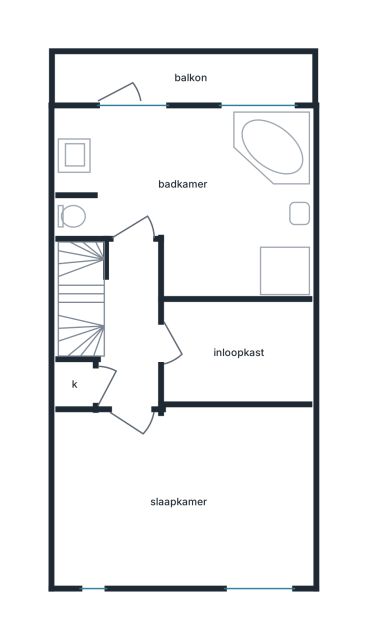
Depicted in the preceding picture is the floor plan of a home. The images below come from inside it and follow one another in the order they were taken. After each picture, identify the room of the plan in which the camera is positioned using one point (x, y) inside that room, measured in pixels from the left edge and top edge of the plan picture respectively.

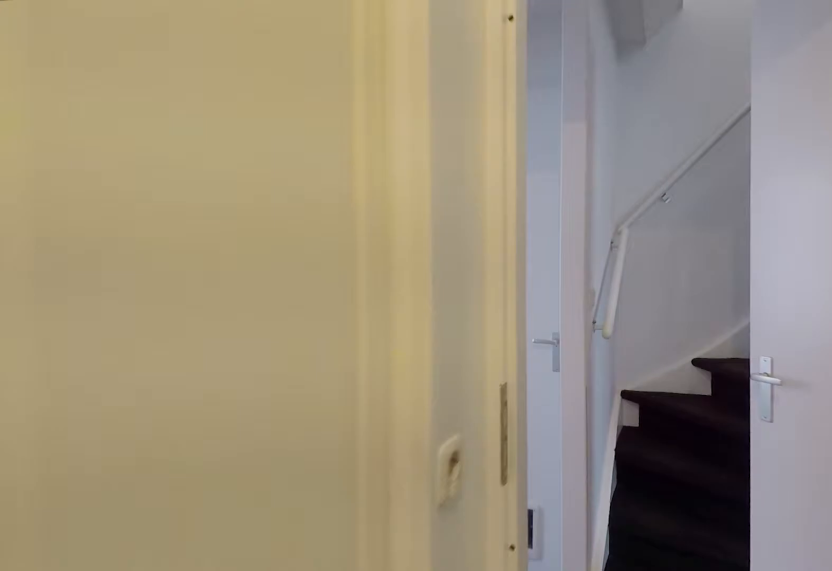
(236, 352)
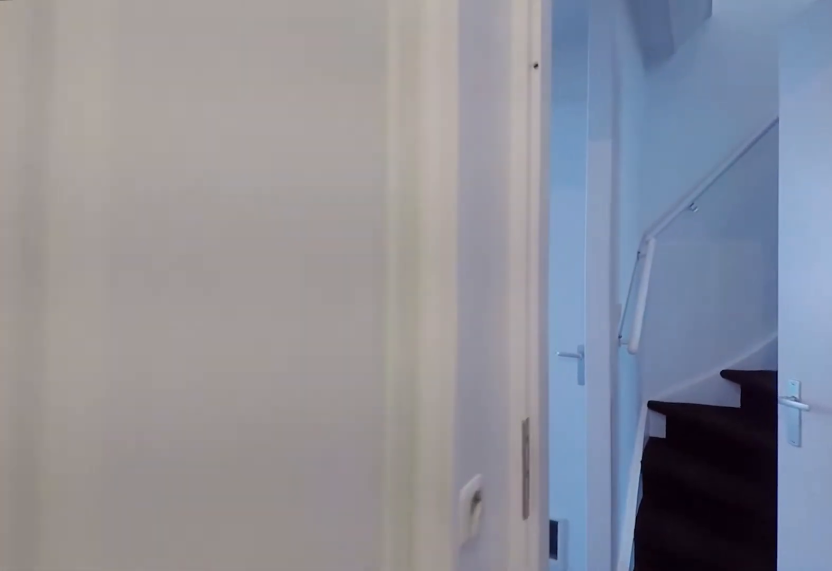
(236, 352)
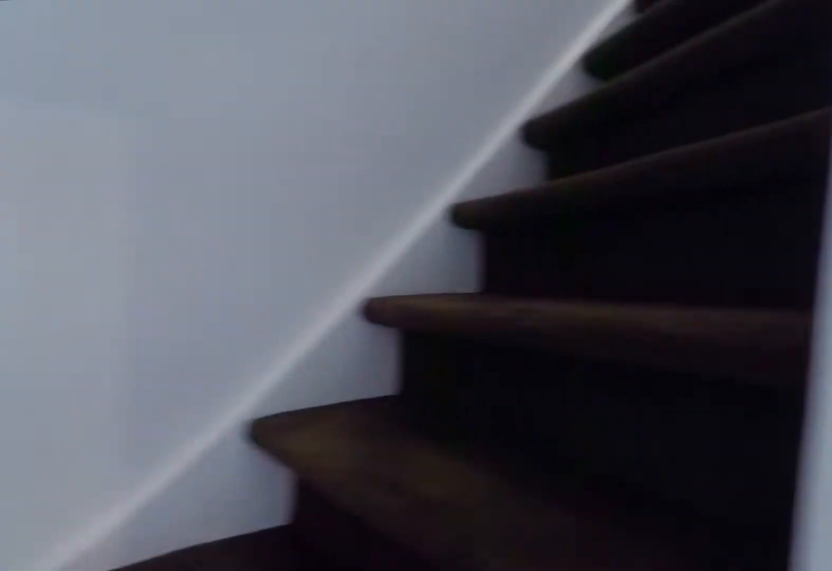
(131, 328)
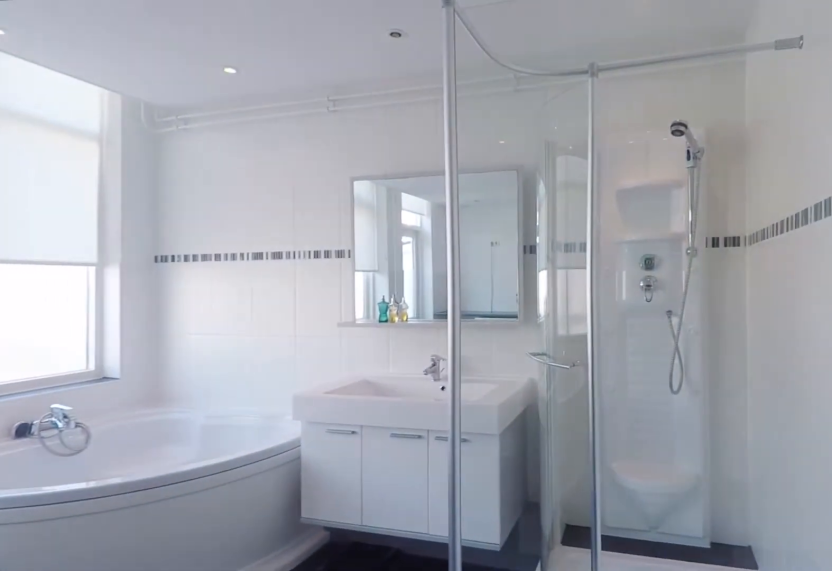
(195, 194)
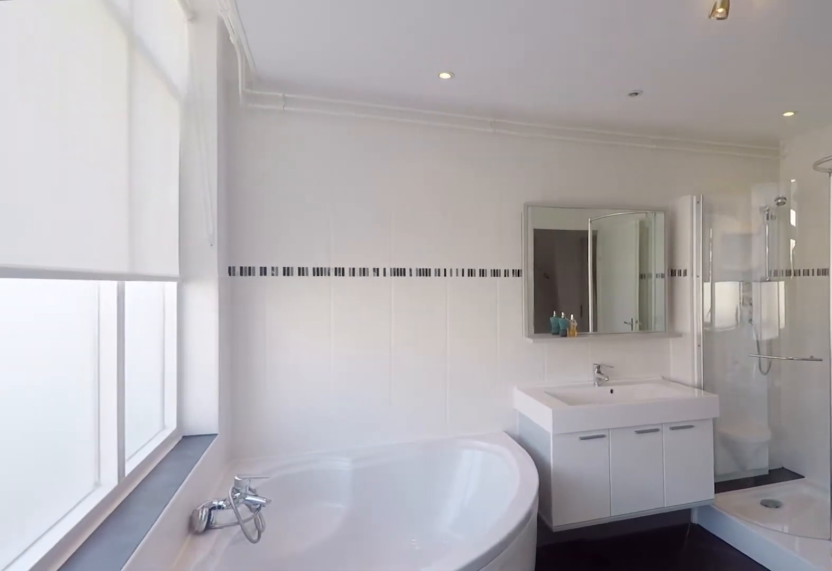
(195, 194)
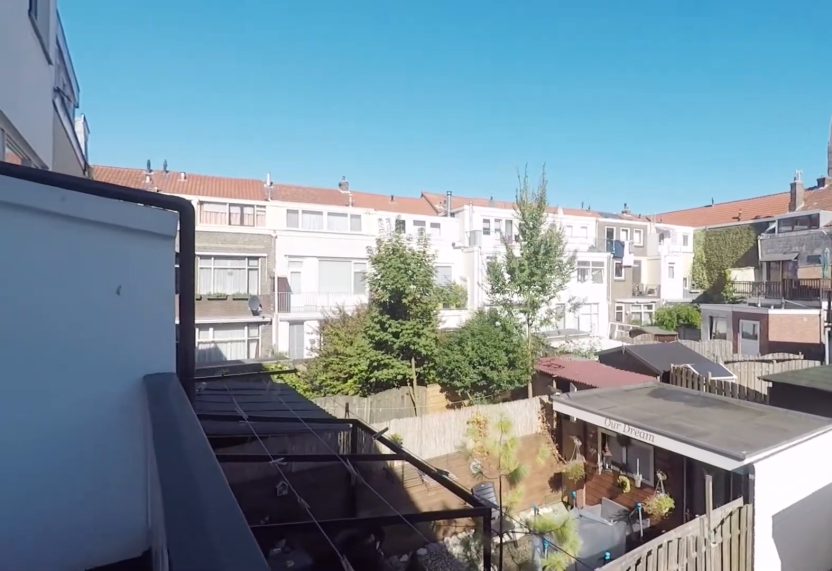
(183, 75)
